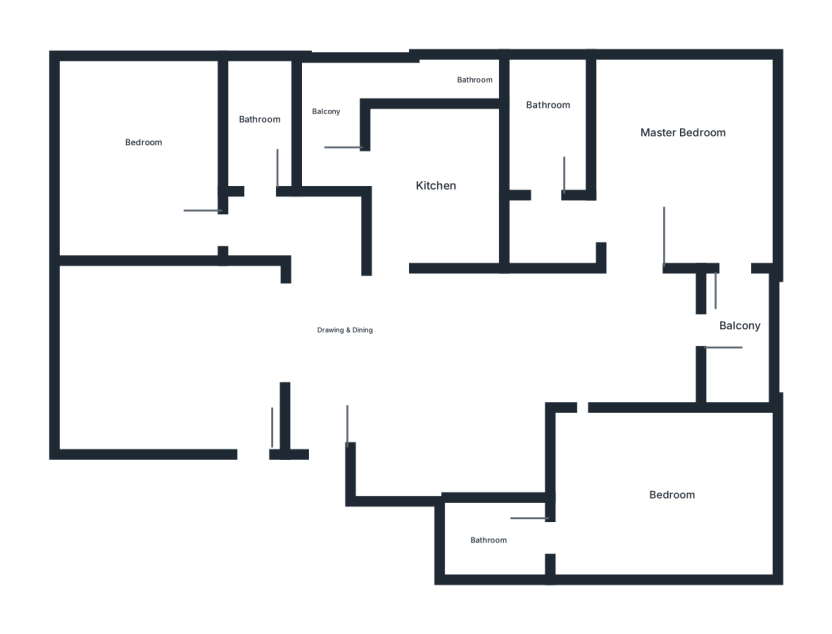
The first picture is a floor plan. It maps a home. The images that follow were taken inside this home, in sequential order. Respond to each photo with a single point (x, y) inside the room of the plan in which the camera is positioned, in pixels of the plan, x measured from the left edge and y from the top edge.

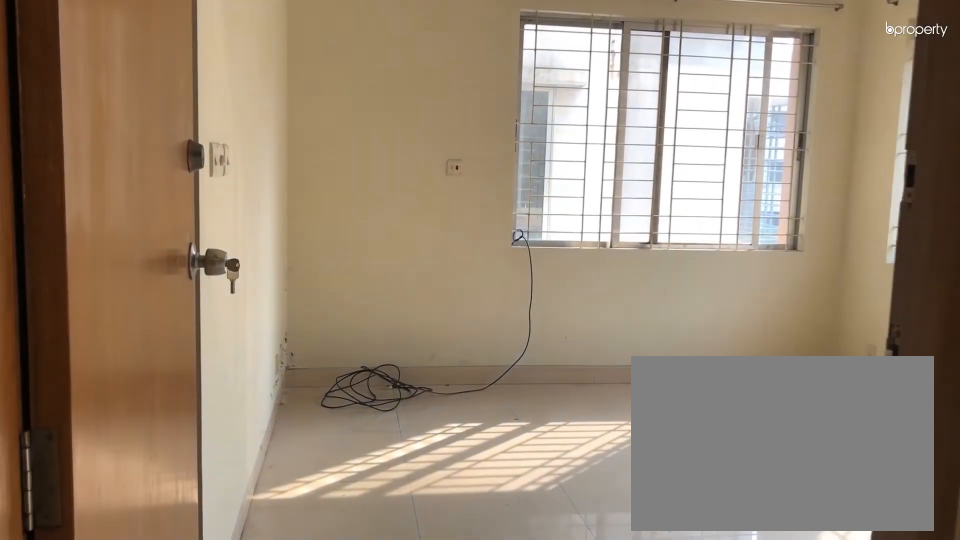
(655, 263)
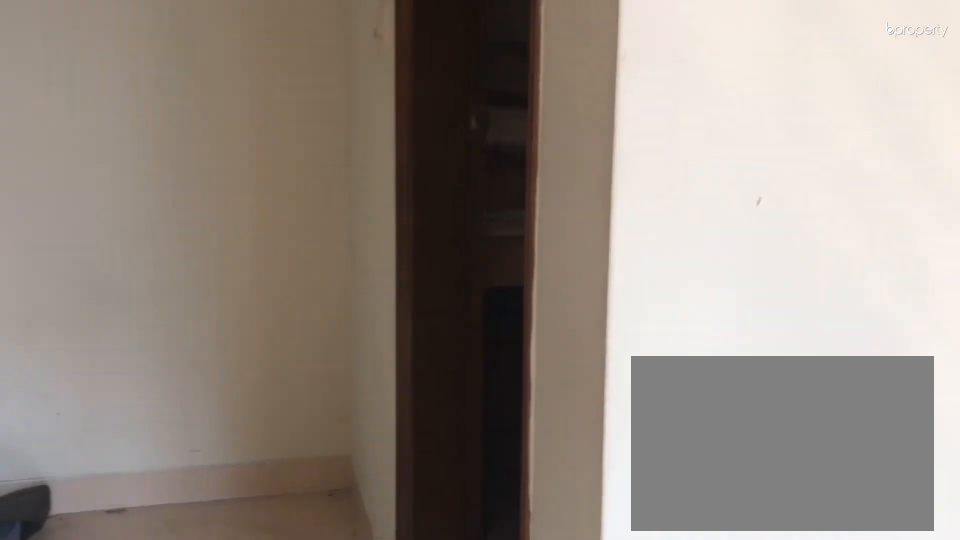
(664, 152)
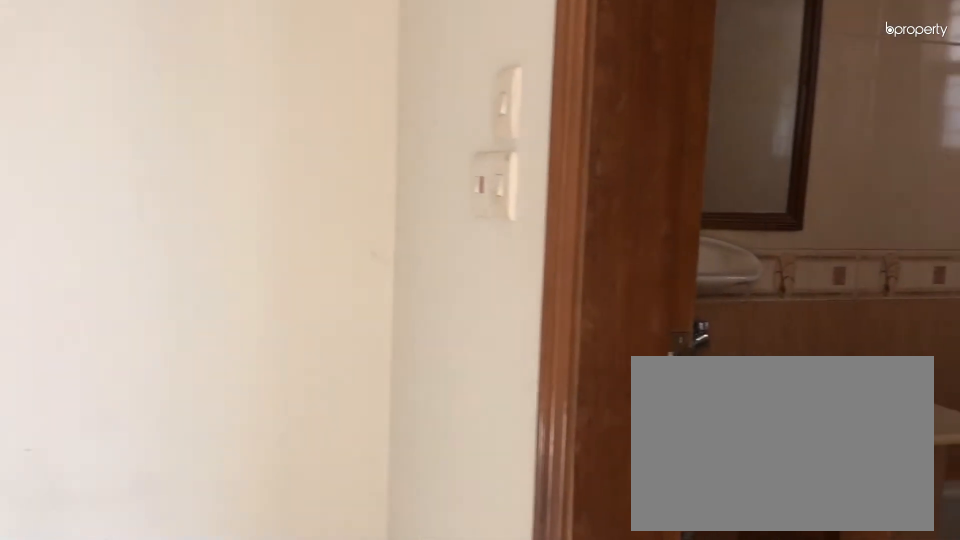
(551, 210)
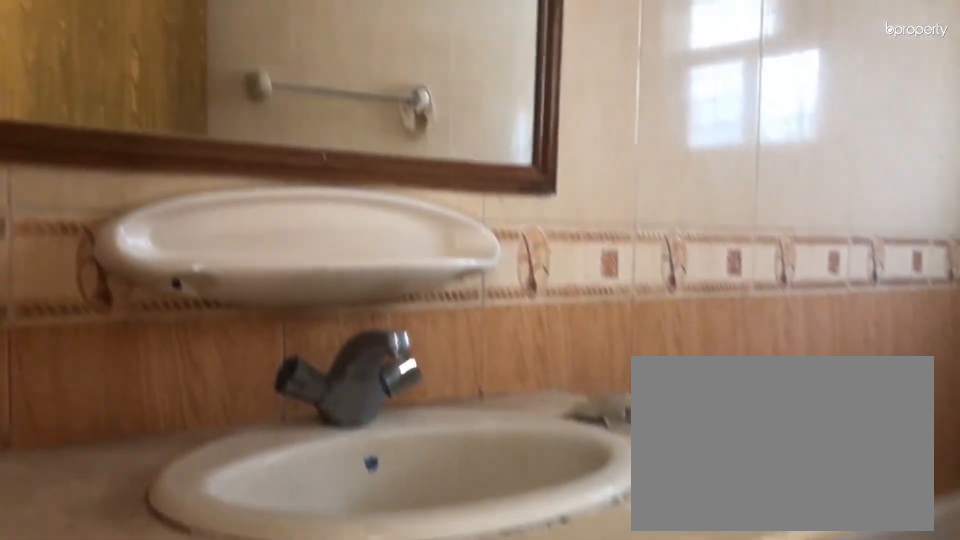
(550, 137)
